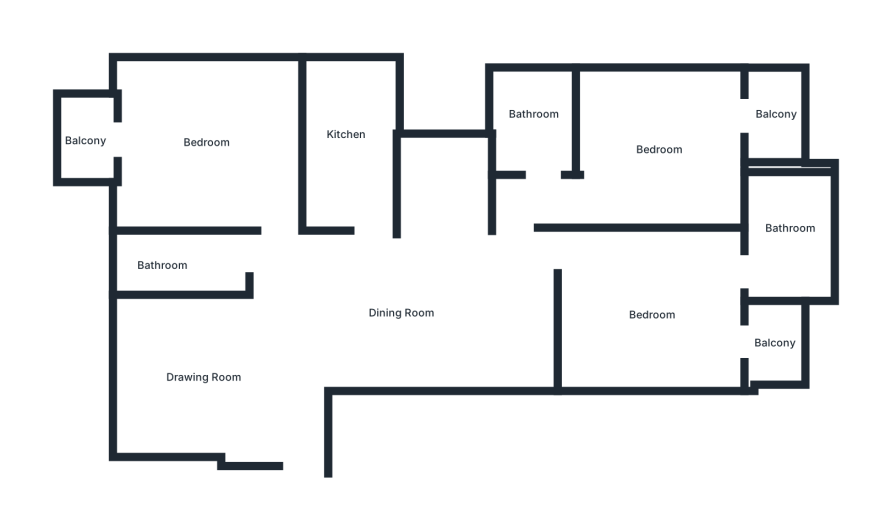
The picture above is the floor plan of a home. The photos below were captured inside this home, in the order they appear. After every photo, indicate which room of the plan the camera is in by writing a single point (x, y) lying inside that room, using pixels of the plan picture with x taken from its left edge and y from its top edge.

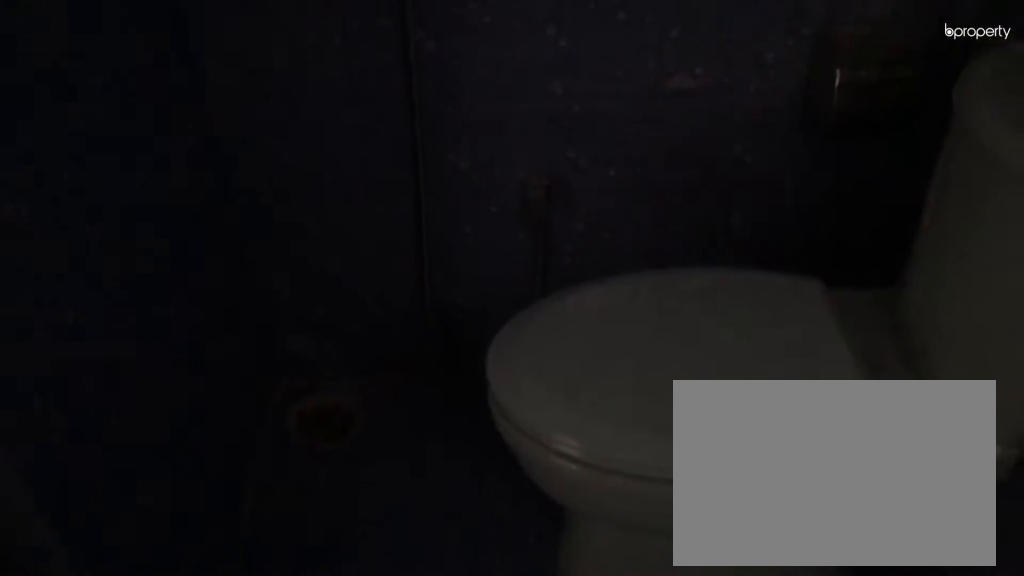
(786, 231)
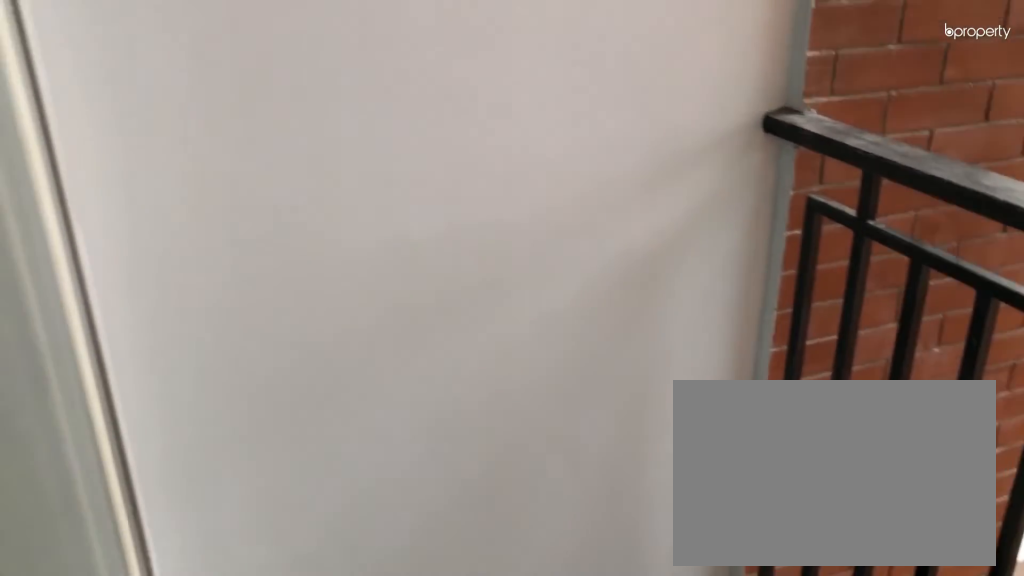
(772, 342)
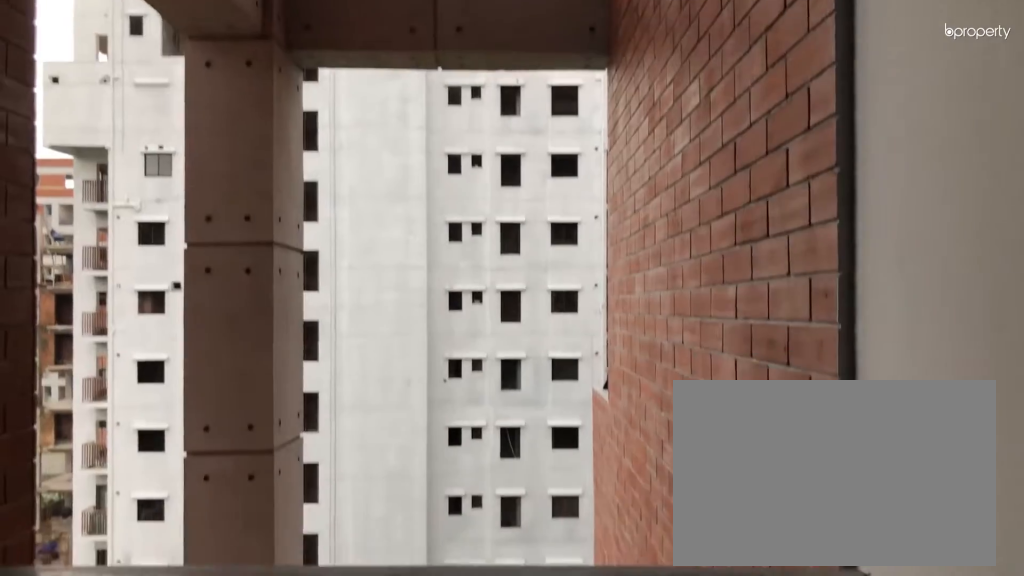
(772, 342)
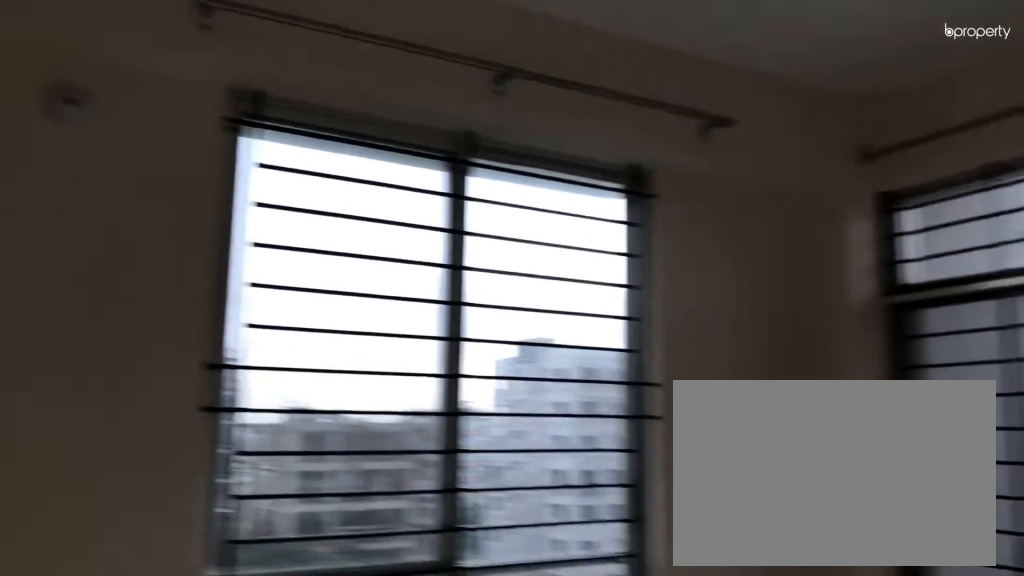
(658, 147)
